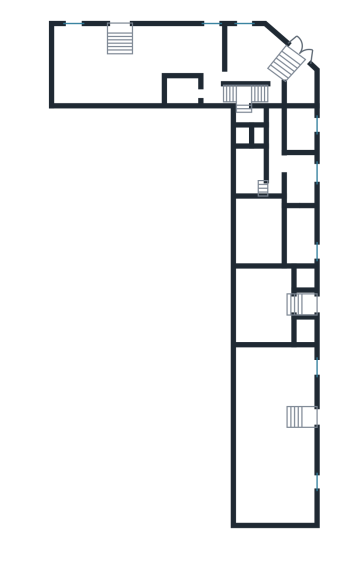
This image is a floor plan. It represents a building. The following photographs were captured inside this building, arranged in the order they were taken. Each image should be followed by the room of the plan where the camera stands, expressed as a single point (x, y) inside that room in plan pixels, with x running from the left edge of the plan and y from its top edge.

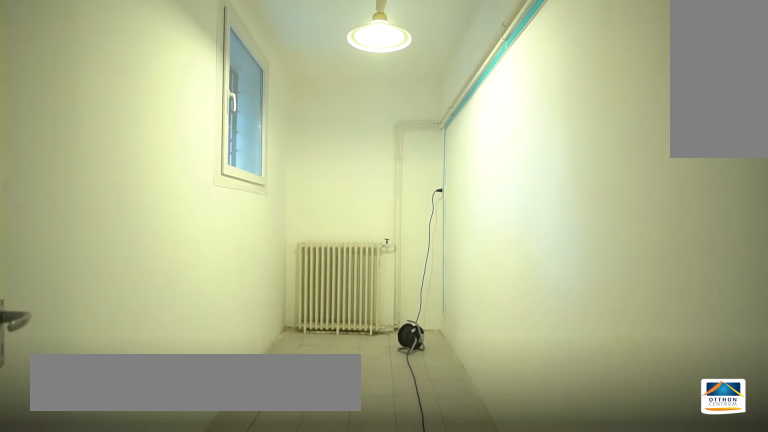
(298, 253)
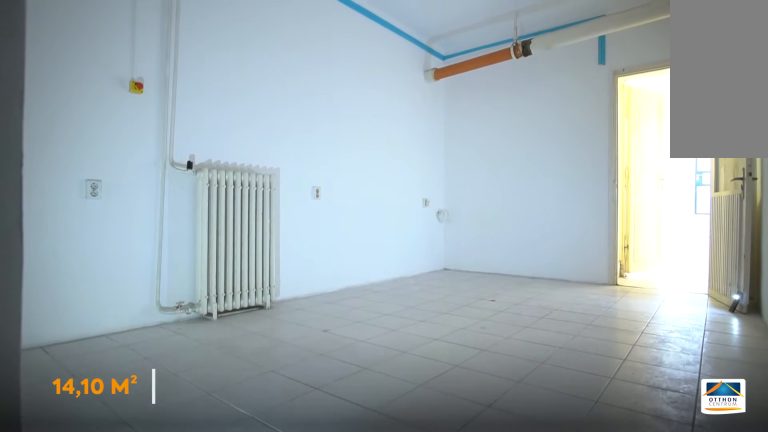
(264, 228)
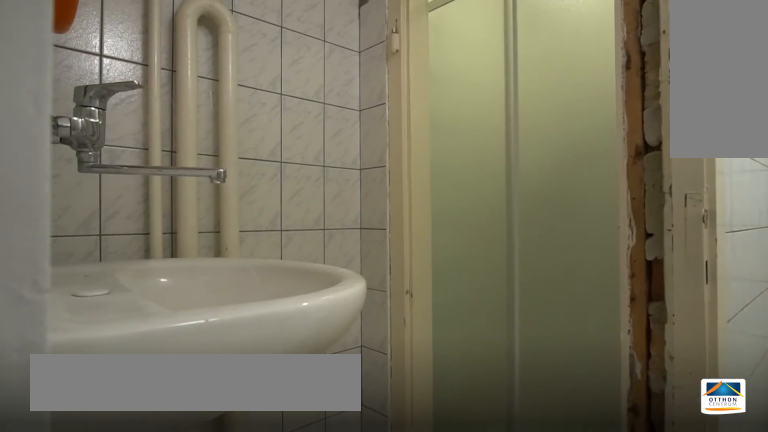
(242, 128)
